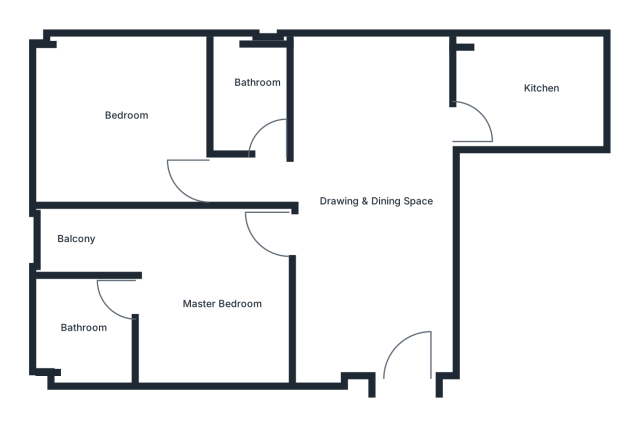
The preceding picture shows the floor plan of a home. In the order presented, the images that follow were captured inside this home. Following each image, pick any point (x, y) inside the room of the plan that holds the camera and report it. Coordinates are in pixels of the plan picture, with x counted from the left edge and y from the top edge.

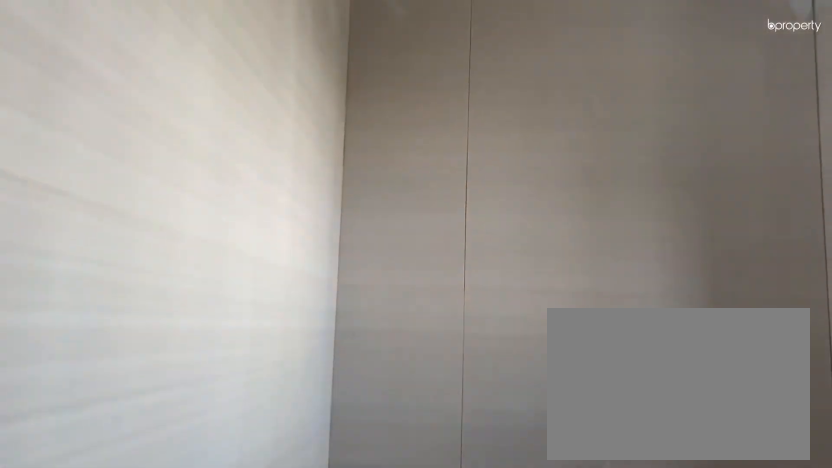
(86, 328)
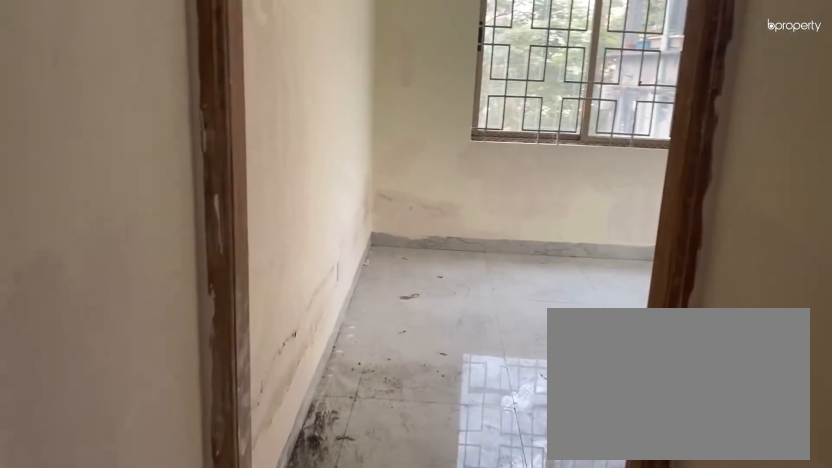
(253, 179)
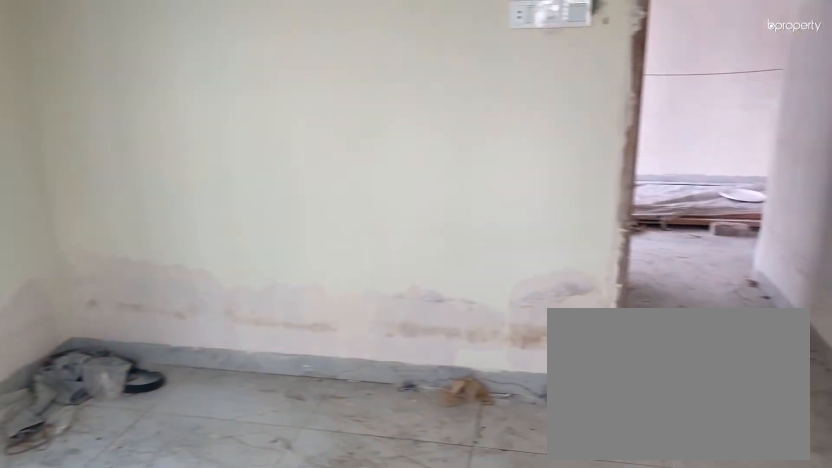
(120, 105)
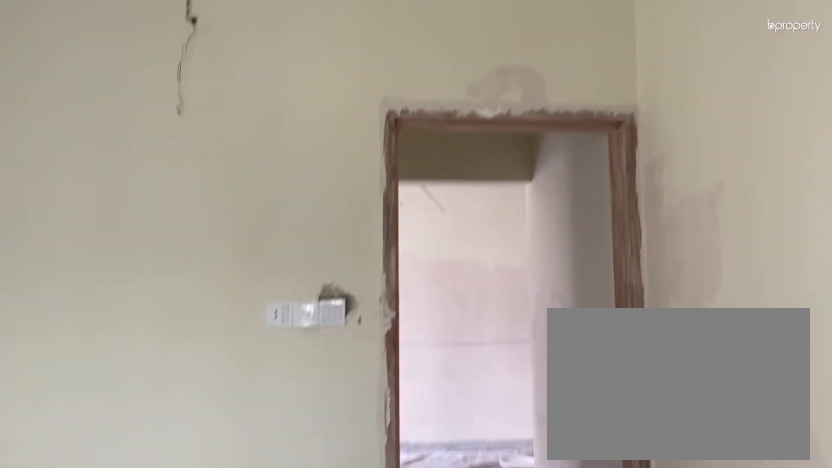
(120, 105)
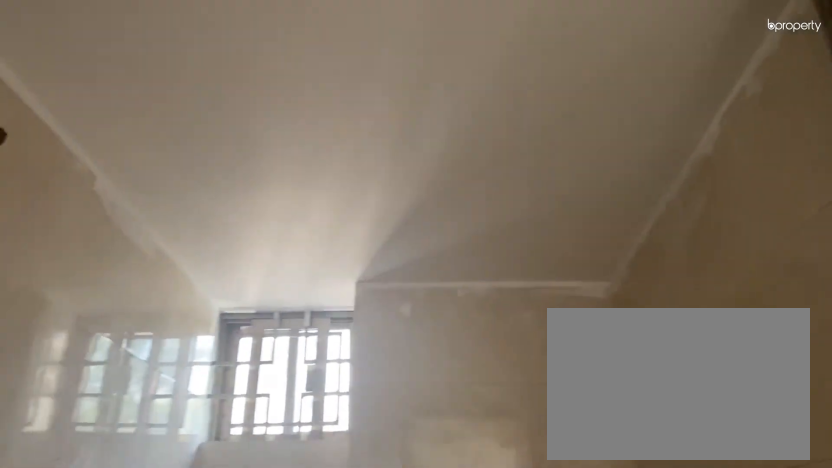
(264, 145)
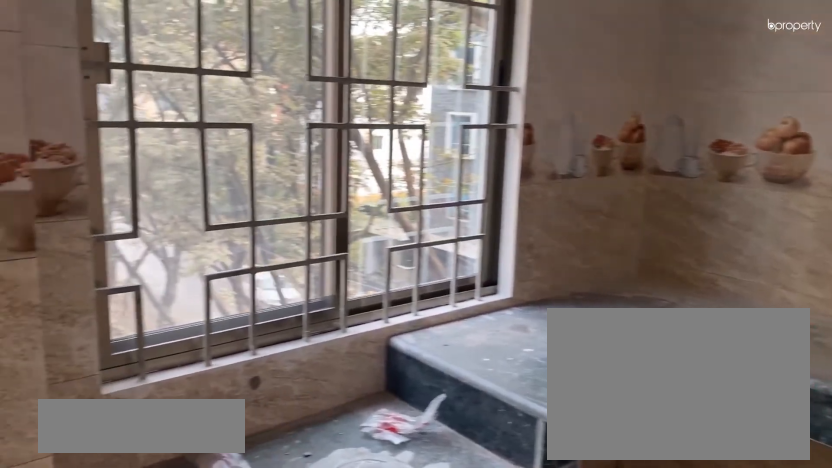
(523, 103)
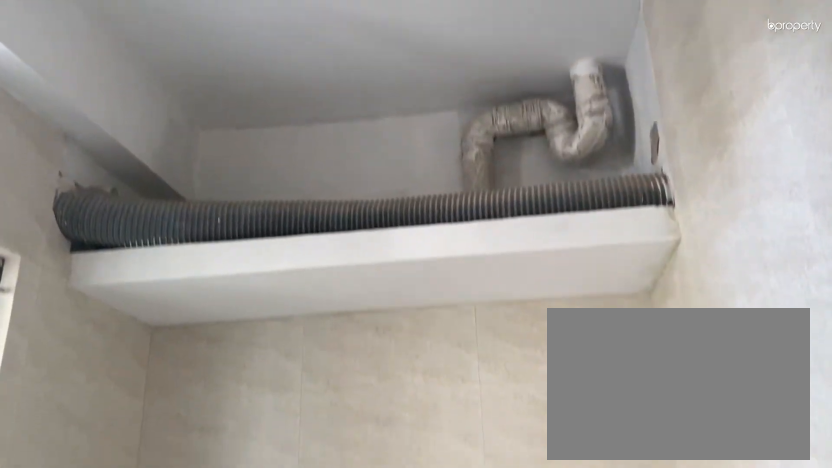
(523, 103)
